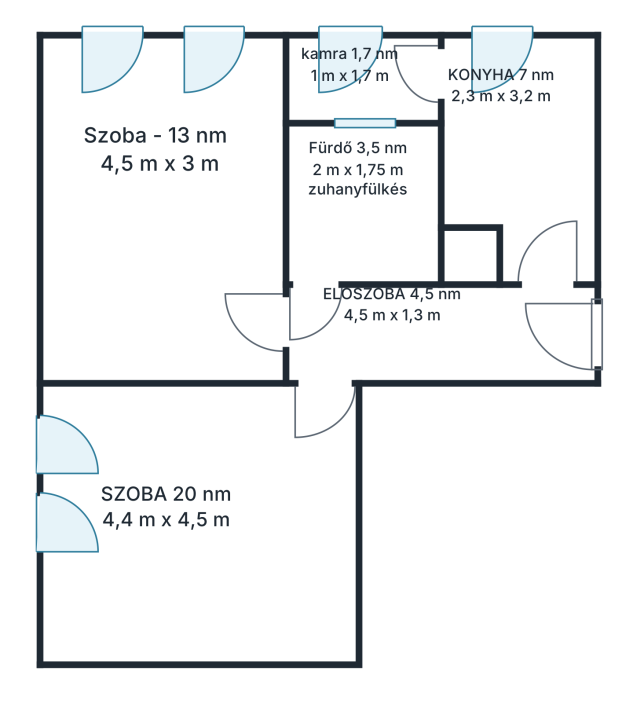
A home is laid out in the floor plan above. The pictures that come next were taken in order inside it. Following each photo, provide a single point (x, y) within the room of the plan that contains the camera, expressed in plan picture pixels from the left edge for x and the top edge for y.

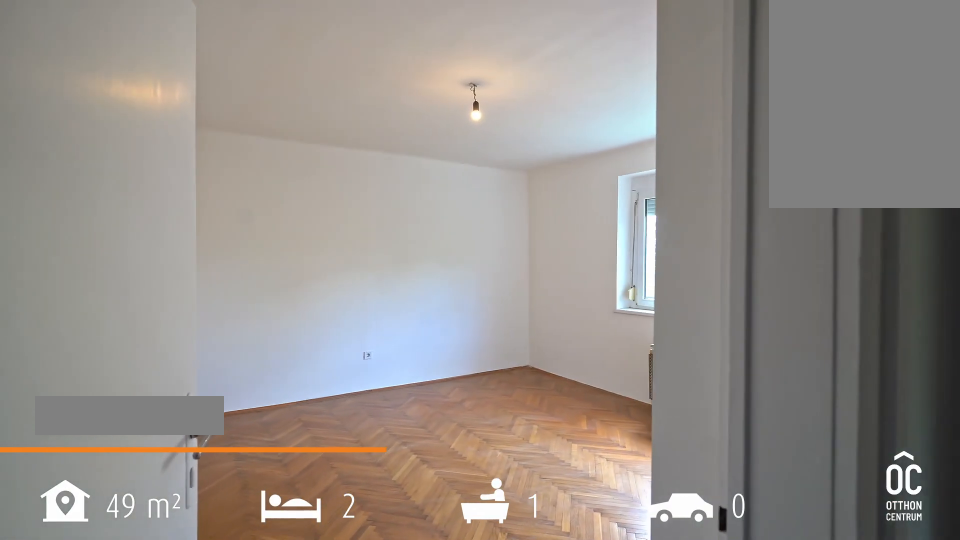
(204, 527)
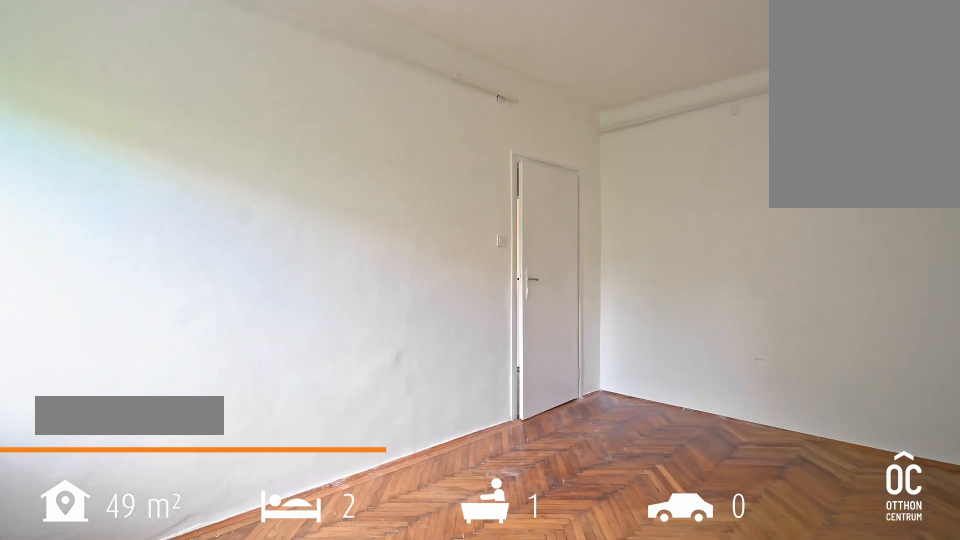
(162, 235)
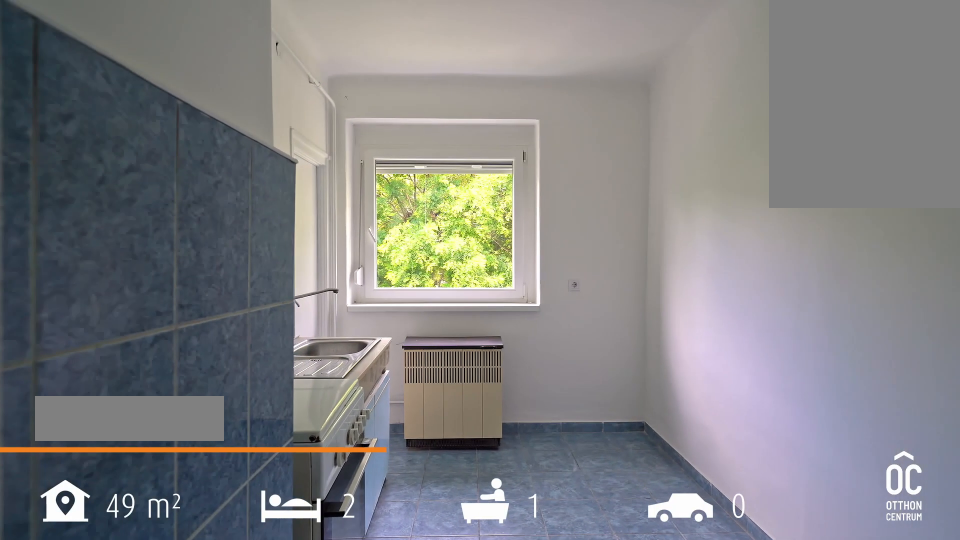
(509, 154)
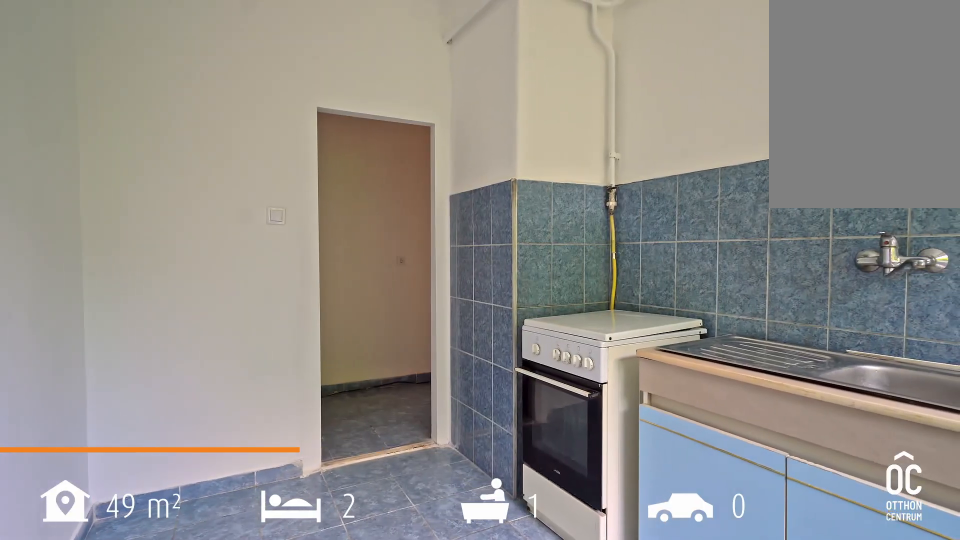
(509, 154)
